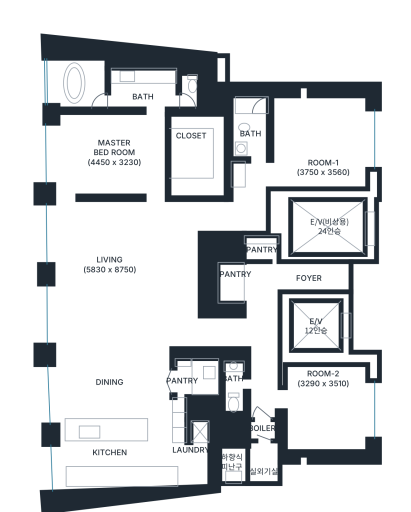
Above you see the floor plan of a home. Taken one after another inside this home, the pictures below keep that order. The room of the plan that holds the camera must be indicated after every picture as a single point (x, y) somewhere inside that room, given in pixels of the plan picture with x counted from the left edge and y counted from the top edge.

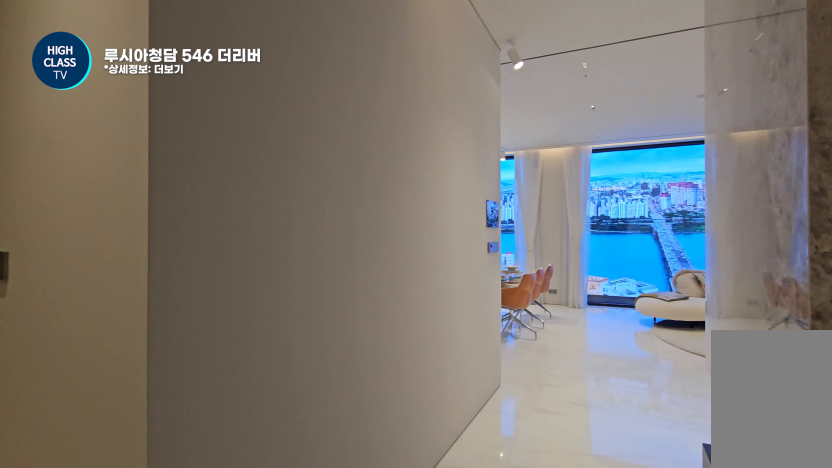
(239, 333)
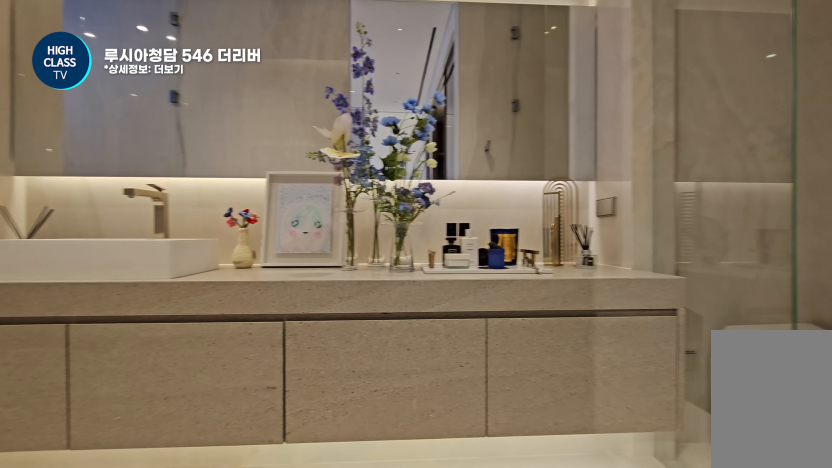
(125, 84)
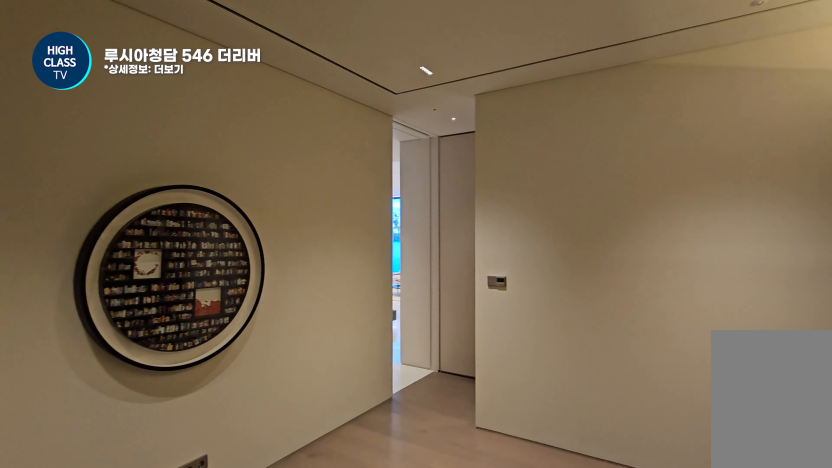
(298, 139)
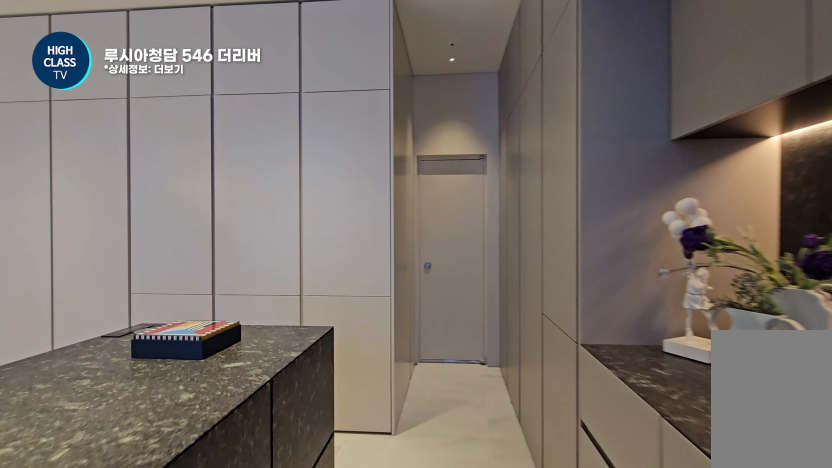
(129, 404)
